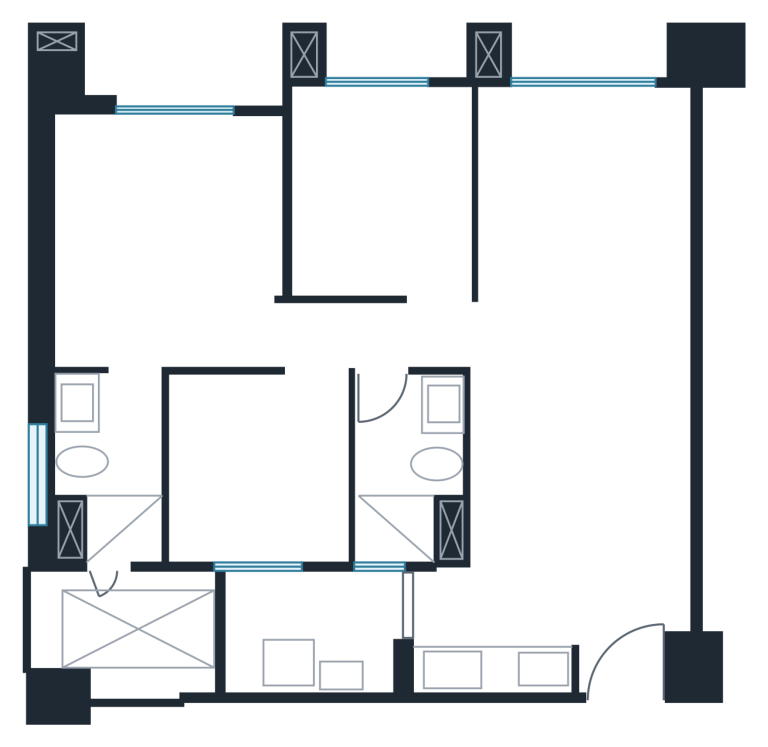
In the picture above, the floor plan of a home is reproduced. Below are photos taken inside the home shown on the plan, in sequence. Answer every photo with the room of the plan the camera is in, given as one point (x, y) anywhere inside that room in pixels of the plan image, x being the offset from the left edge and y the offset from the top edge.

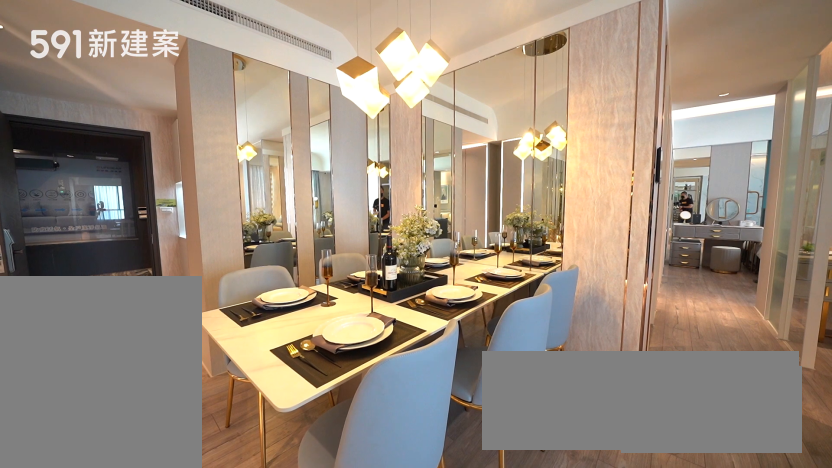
(539, 443)
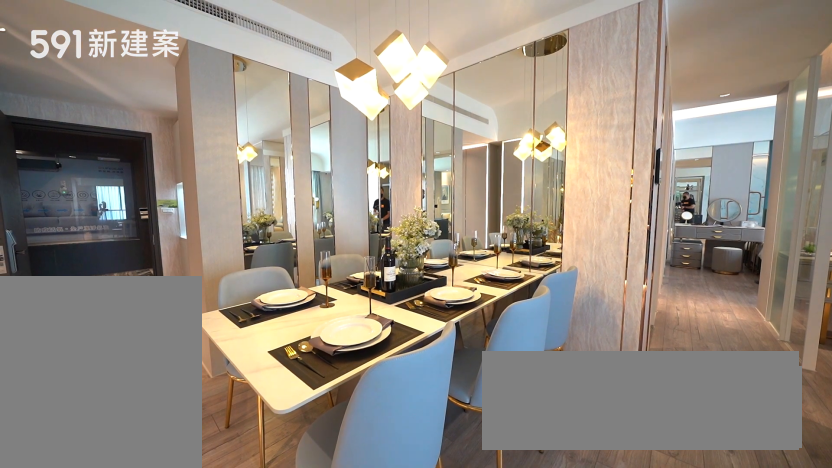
(539, 443)
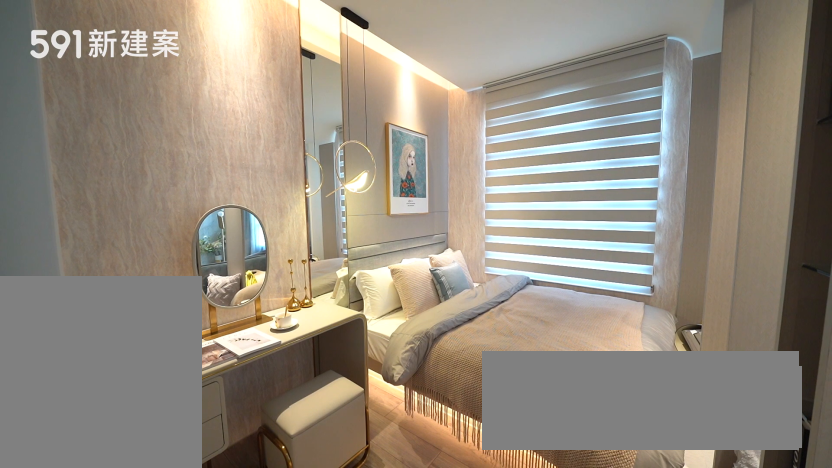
(380, 187)
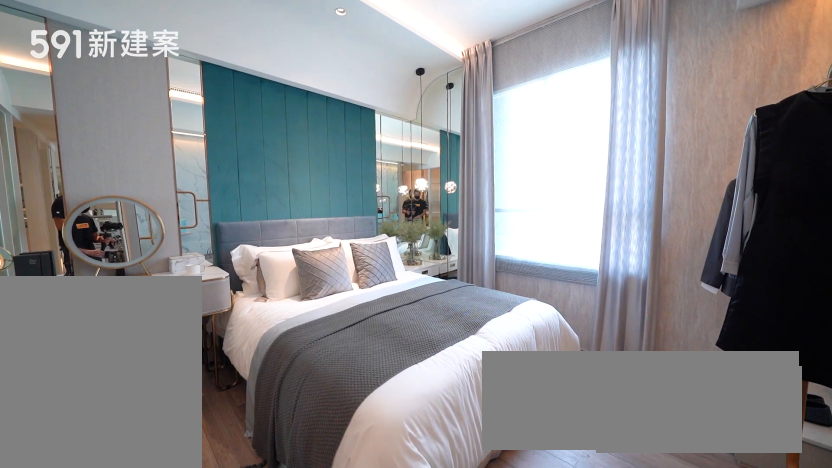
(163, 236)
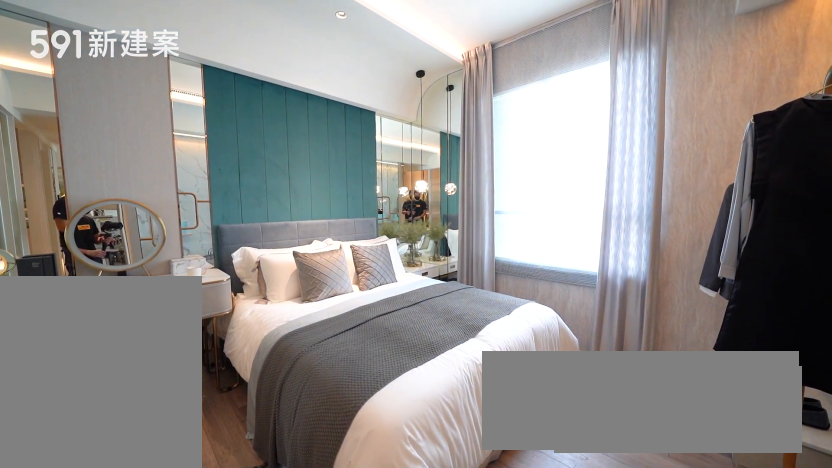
(163, 236)
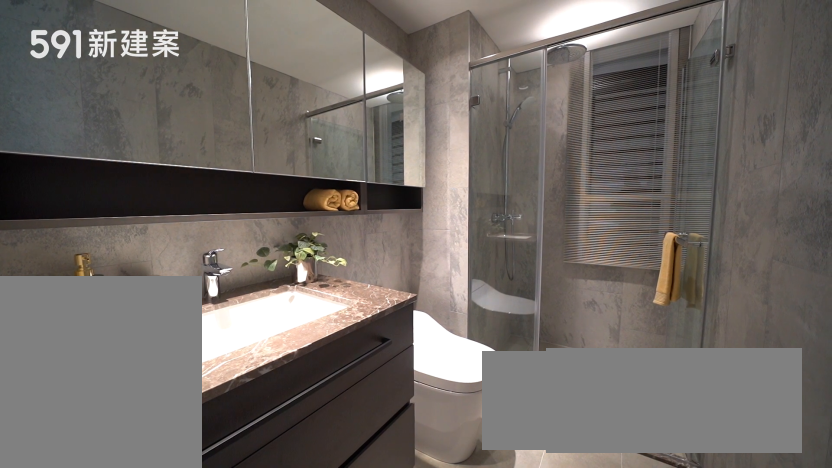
(406, 475)
